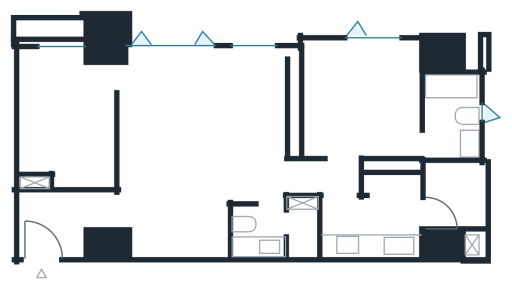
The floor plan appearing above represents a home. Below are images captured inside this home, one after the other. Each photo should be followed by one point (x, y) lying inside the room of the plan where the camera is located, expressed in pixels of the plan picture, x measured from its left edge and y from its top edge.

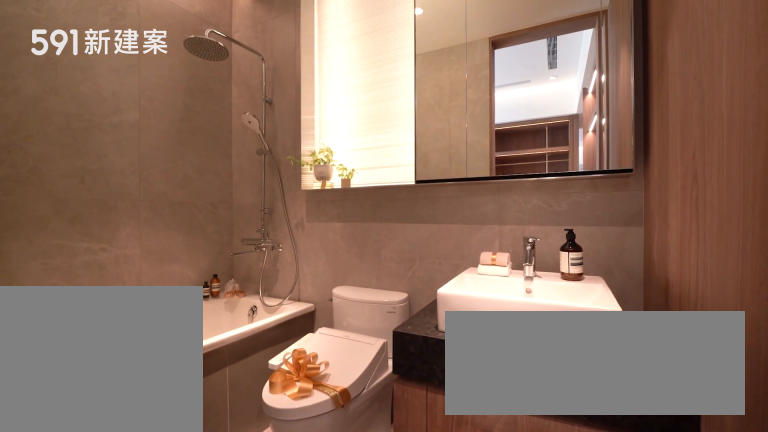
(452, 111)
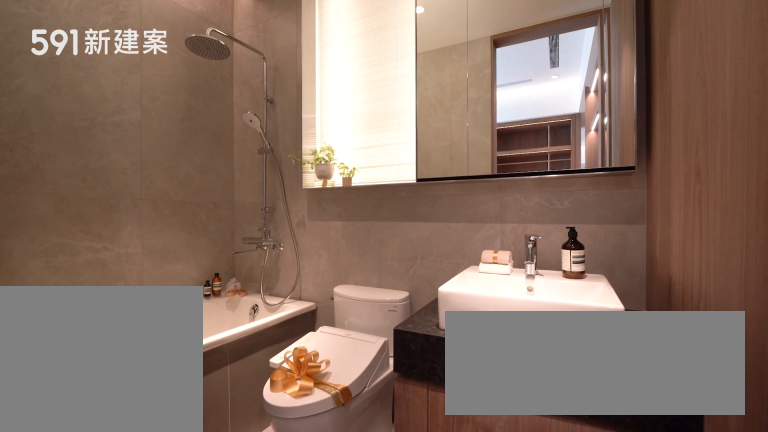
(452, 111)
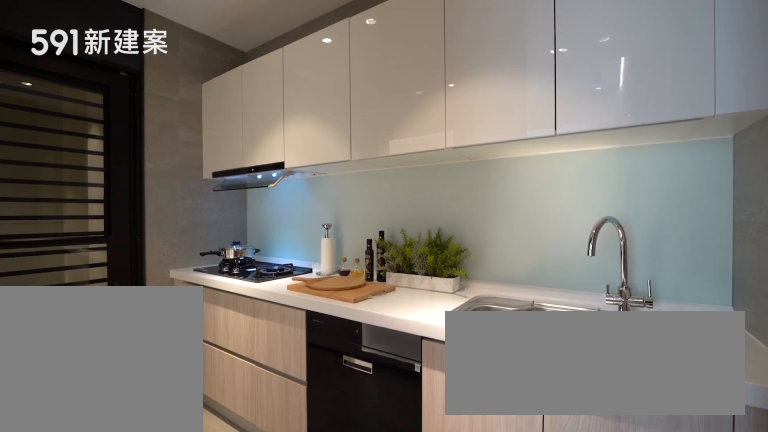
(373, 220)
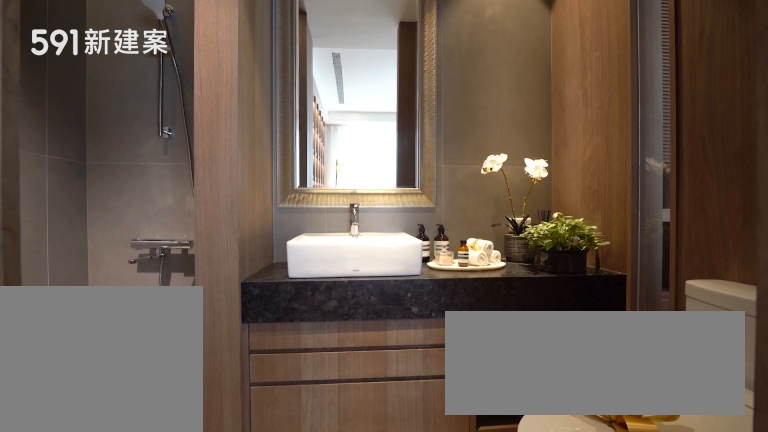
(273, 232)
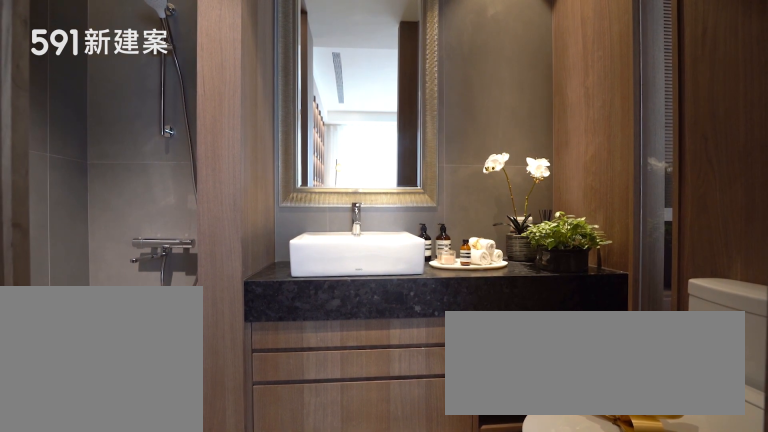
(273, 232)
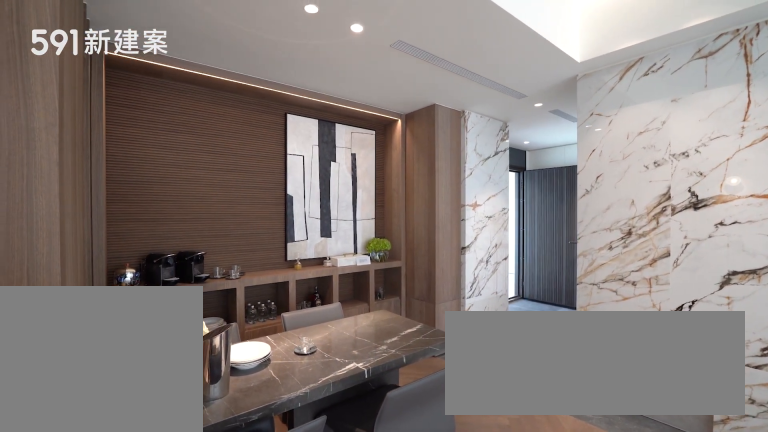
(178, 217)
